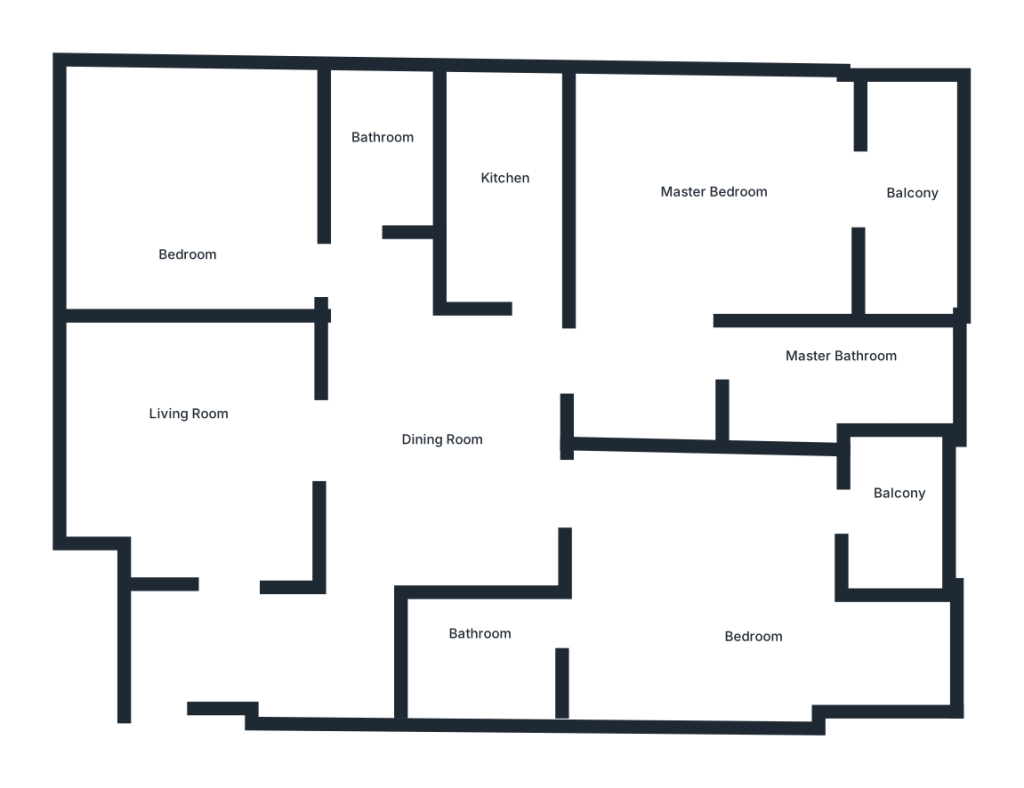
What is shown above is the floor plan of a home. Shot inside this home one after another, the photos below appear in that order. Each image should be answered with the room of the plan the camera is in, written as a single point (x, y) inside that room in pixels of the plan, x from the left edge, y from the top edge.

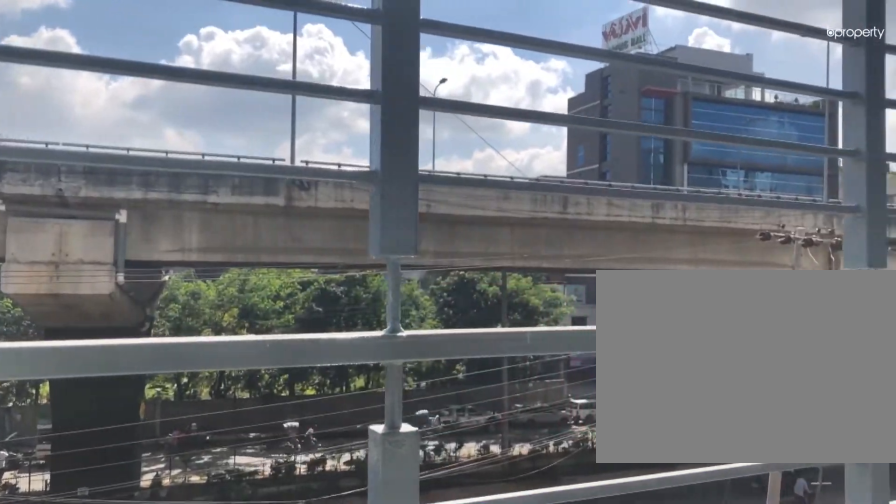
(929, 200)
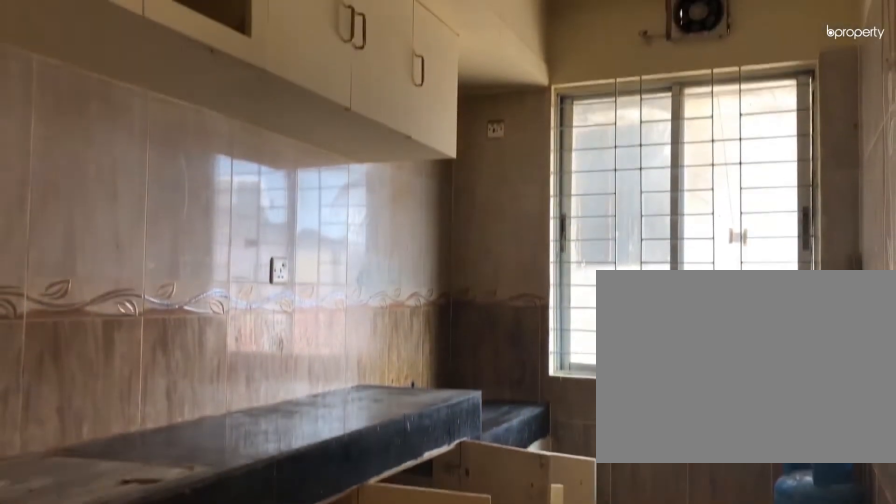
(505, 190)
